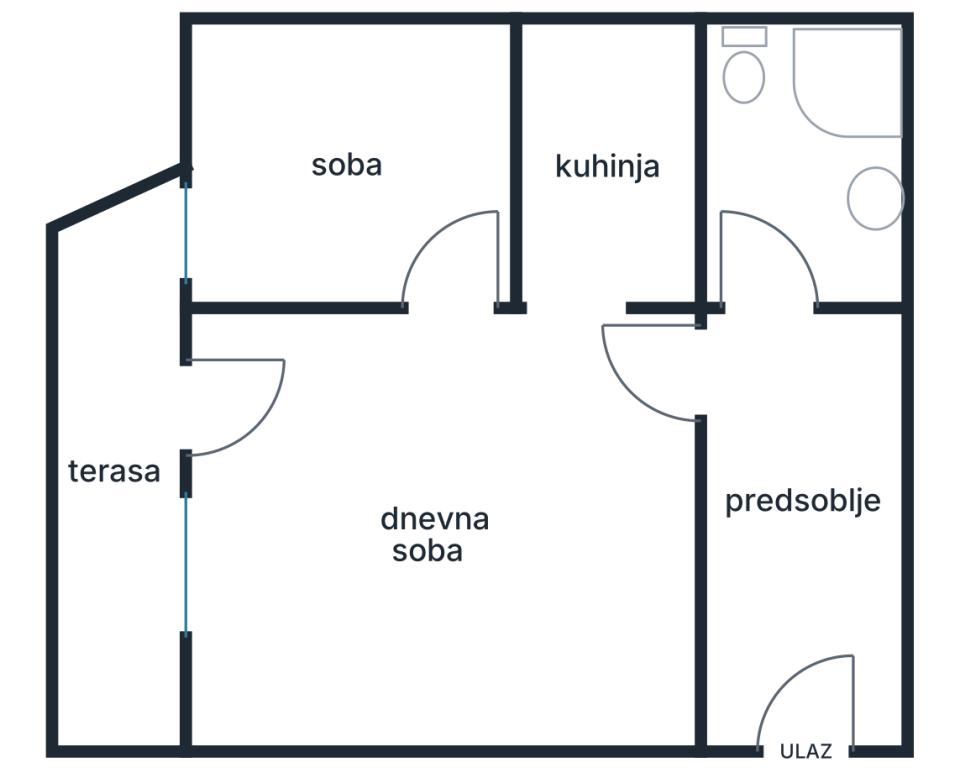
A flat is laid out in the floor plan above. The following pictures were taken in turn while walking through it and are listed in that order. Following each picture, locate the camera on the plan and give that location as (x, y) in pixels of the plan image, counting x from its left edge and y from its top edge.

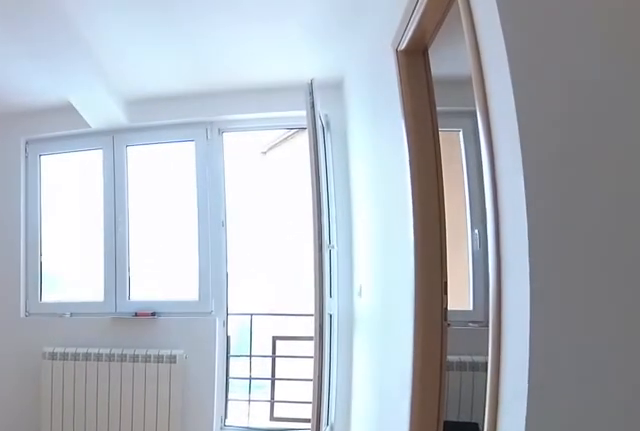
(701, 382)
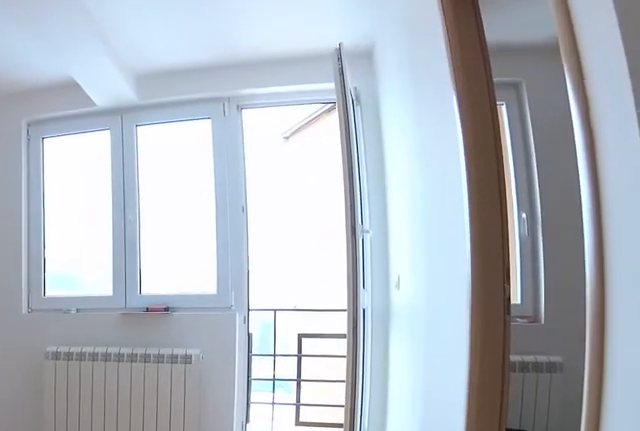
(646, 369)
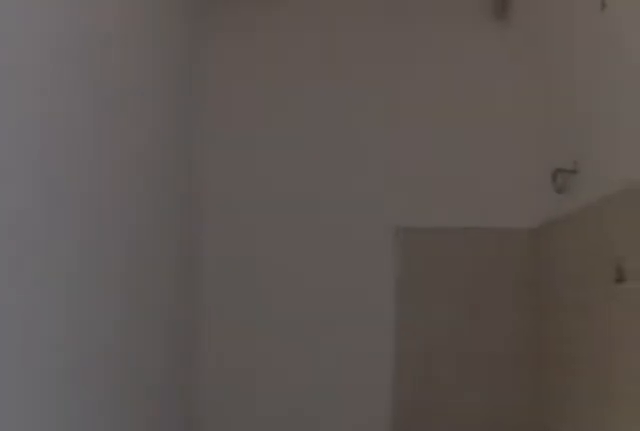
(603, 349)
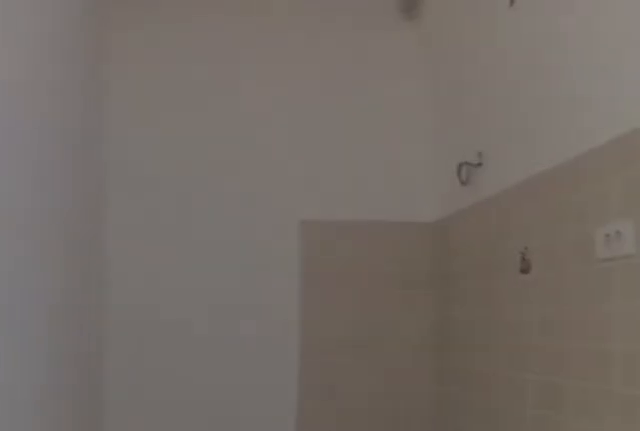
(599, 346)
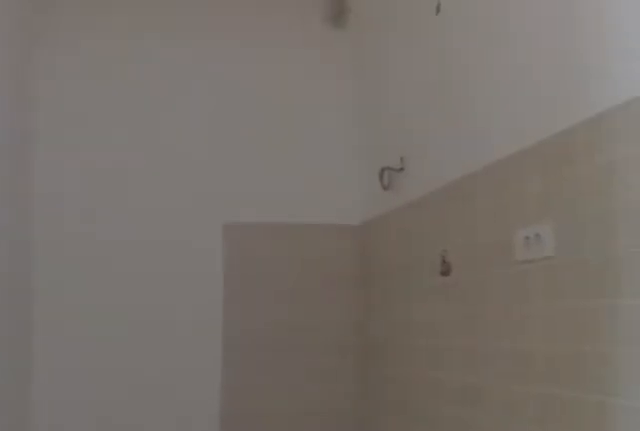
(596, 343)
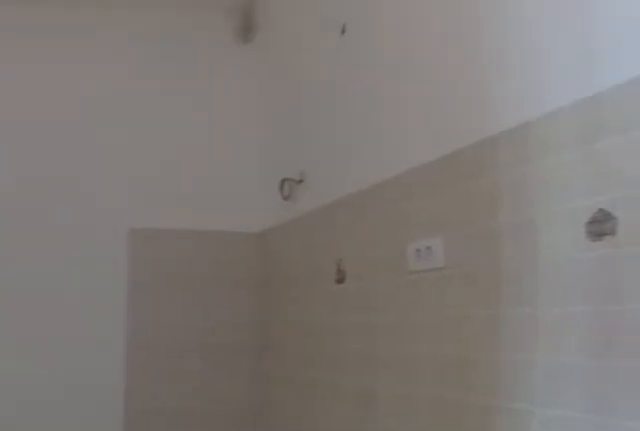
(594, 336)
